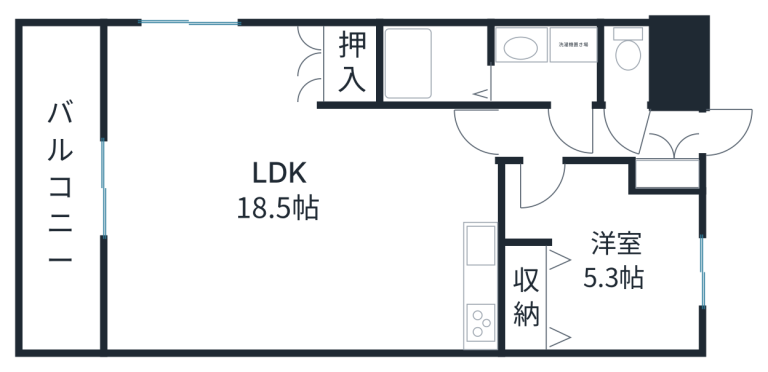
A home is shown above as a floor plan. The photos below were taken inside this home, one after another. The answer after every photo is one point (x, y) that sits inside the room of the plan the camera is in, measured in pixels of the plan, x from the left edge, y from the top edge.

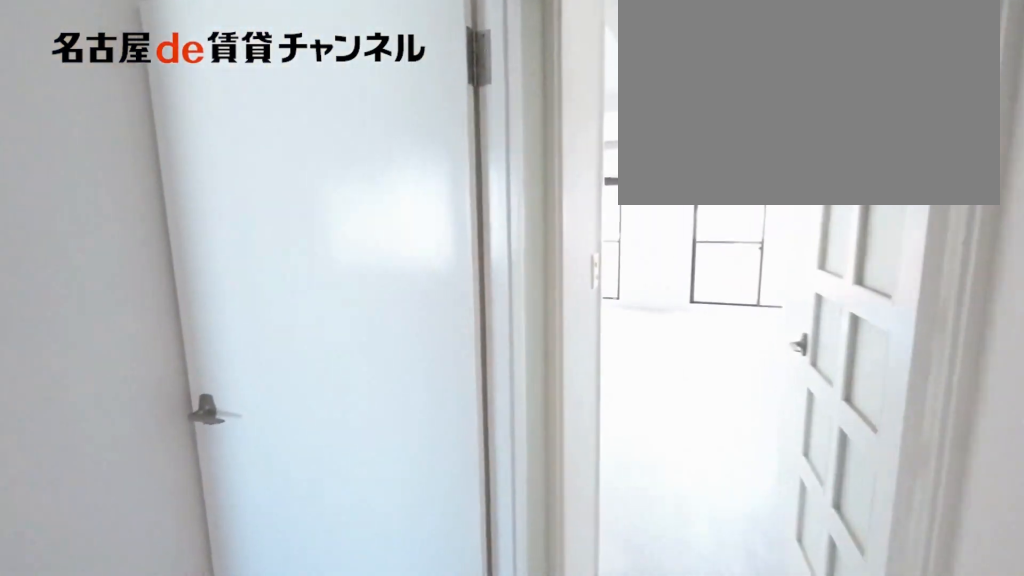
(573, 134)
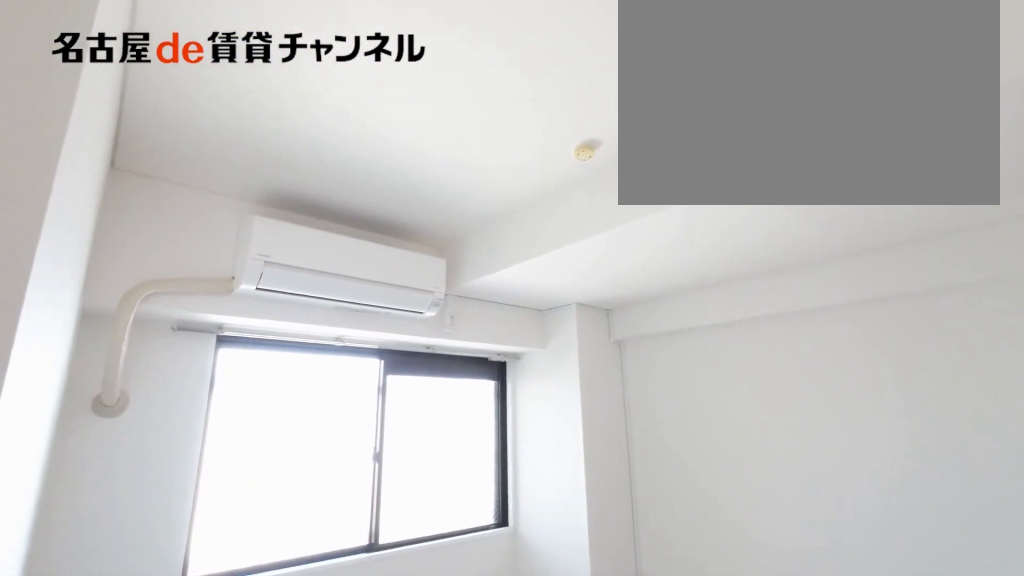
(601, 260)
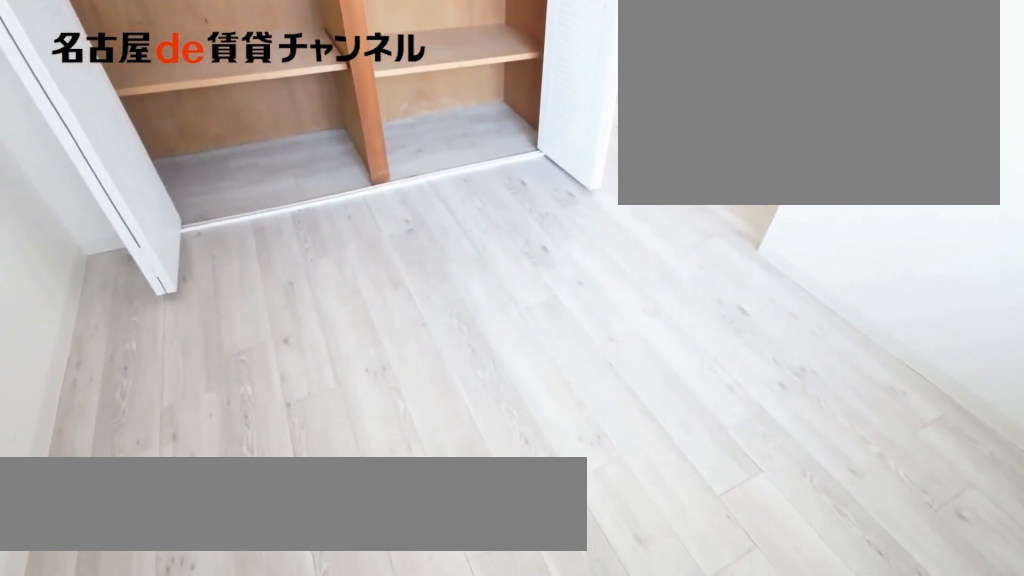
(601, 260)
